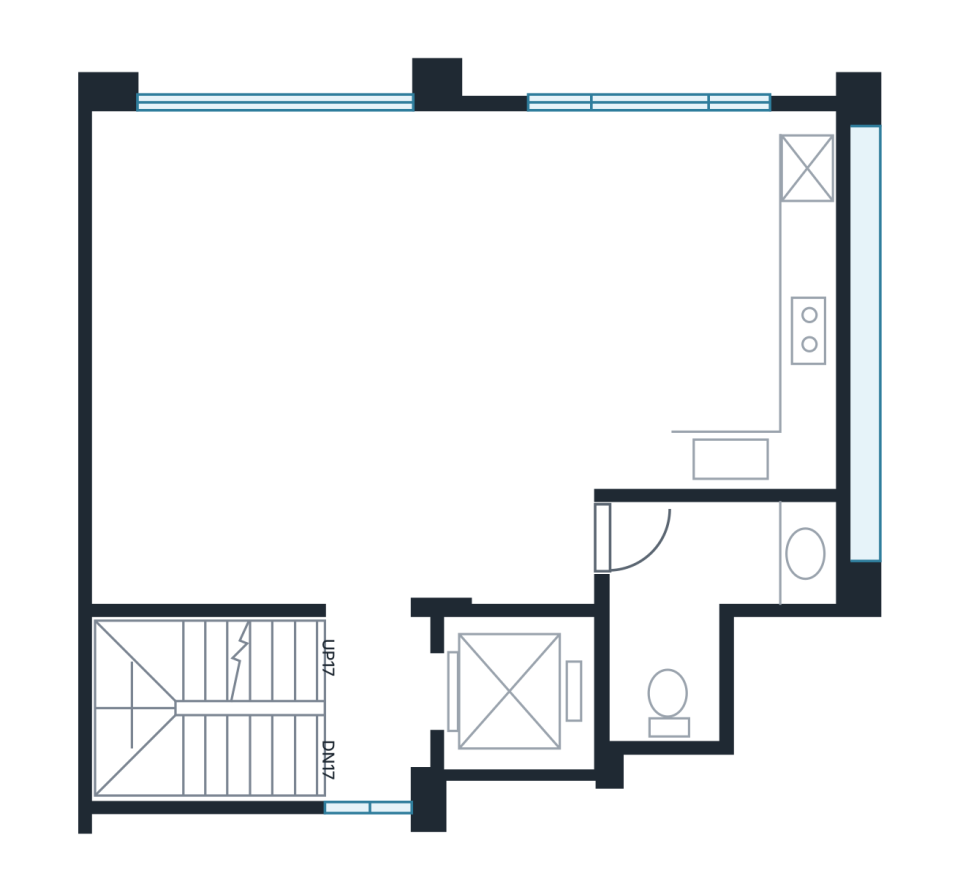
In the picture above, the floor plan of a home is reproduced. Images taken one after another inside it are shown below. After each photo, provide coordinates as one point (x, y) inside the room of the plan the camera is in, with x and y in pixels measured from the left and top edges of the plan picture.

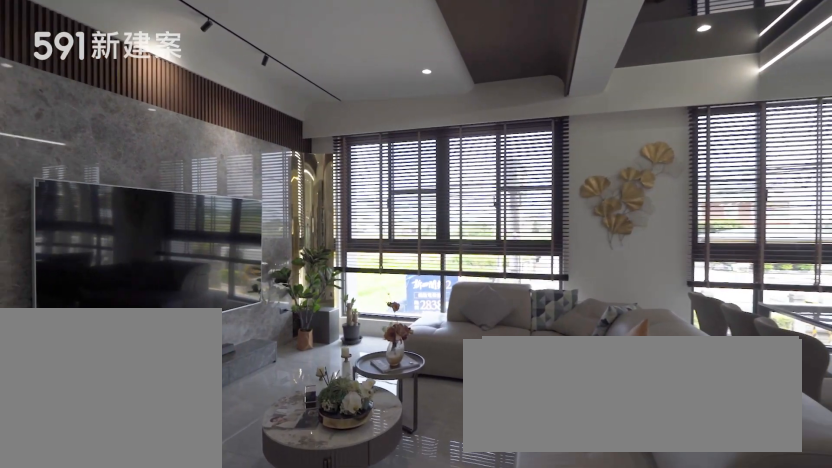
(341, 359)
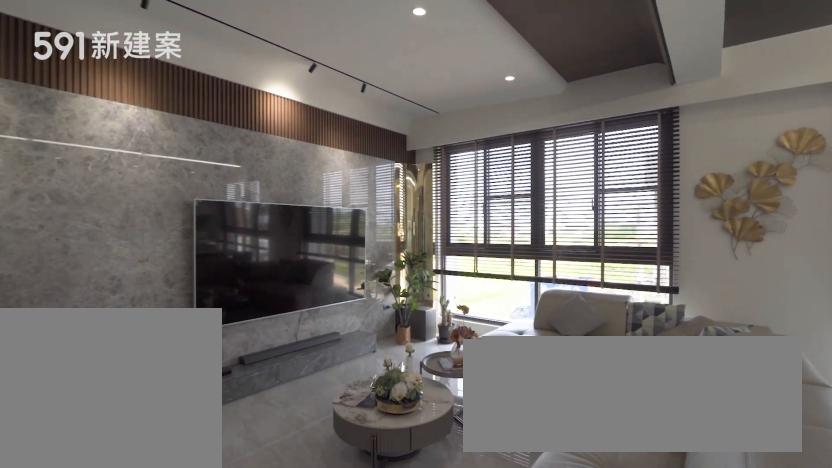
(341, 359)
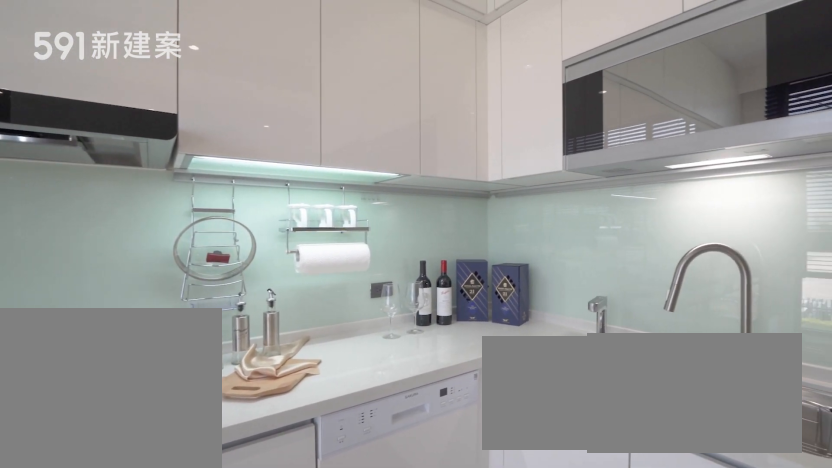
(713, 299)
